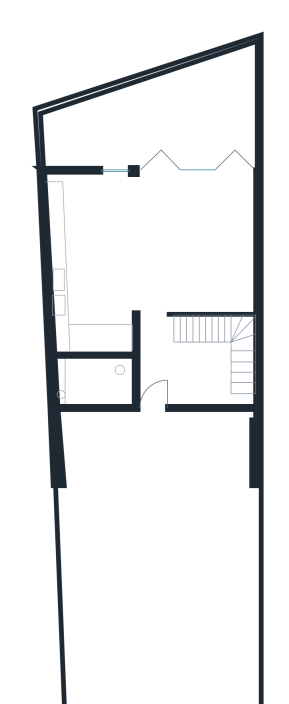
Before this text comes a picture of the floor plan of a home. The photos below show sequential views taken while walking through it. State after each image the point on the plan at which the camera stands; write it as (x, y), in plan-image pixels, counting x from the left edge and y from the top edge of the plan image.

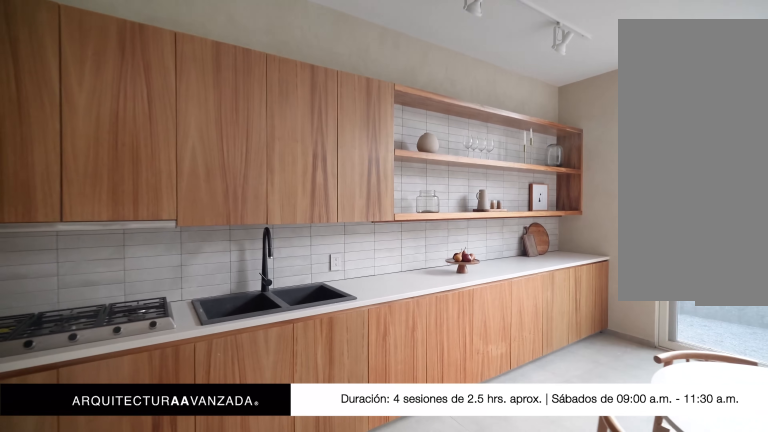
(123, 286)
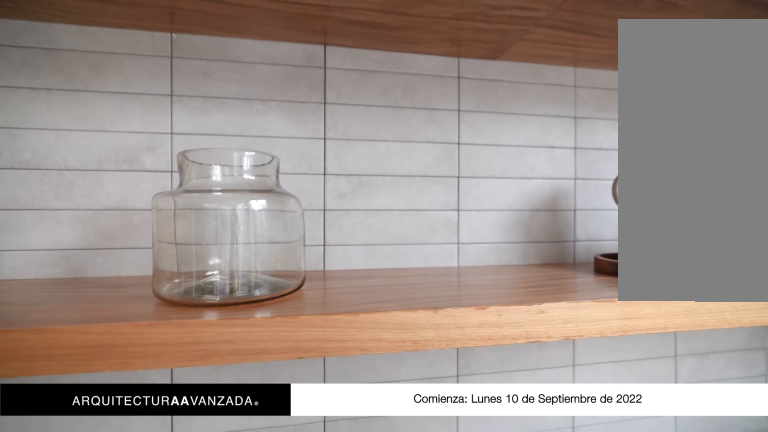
(75, 236)
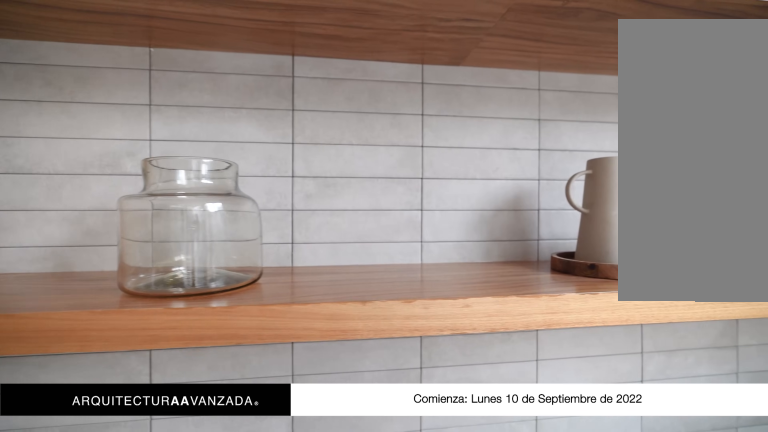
(76, 231)
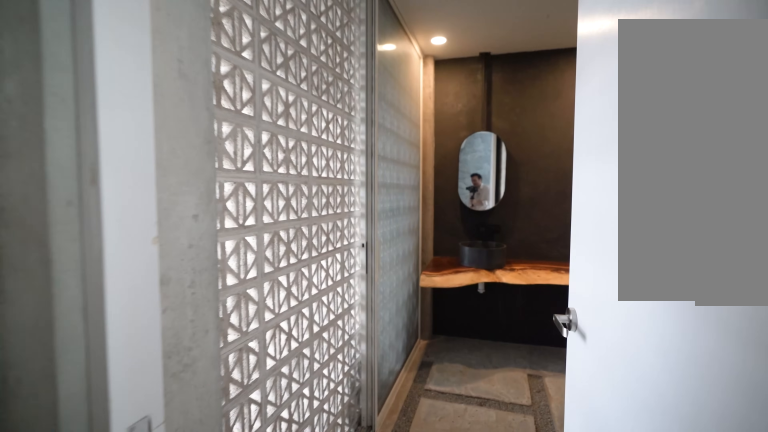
(137, 394)
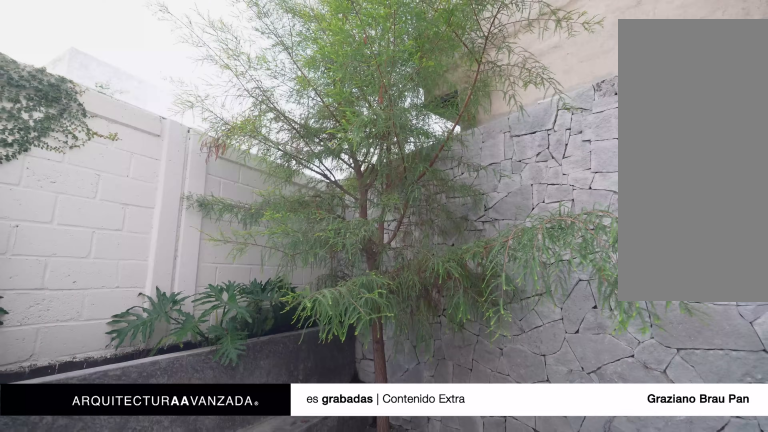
(200, 130)
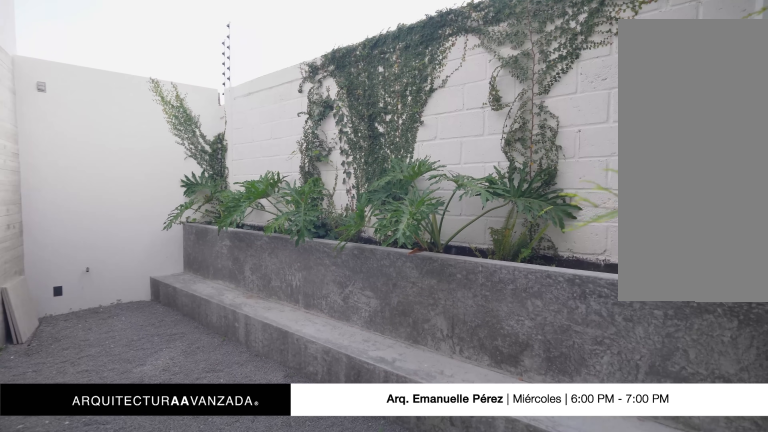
(221, 142)
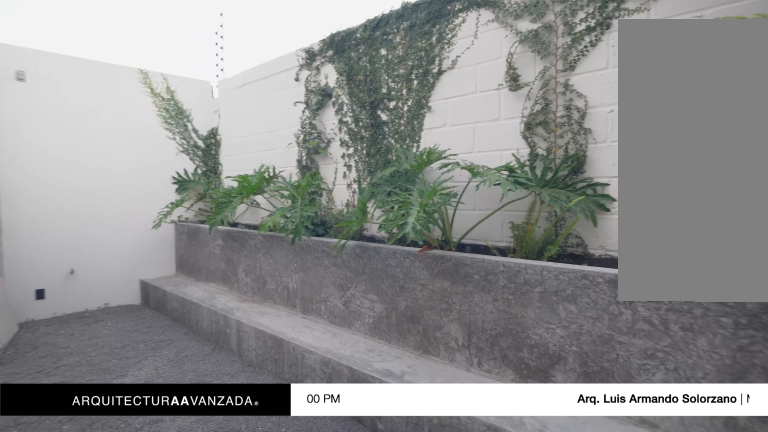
(221, 142)
